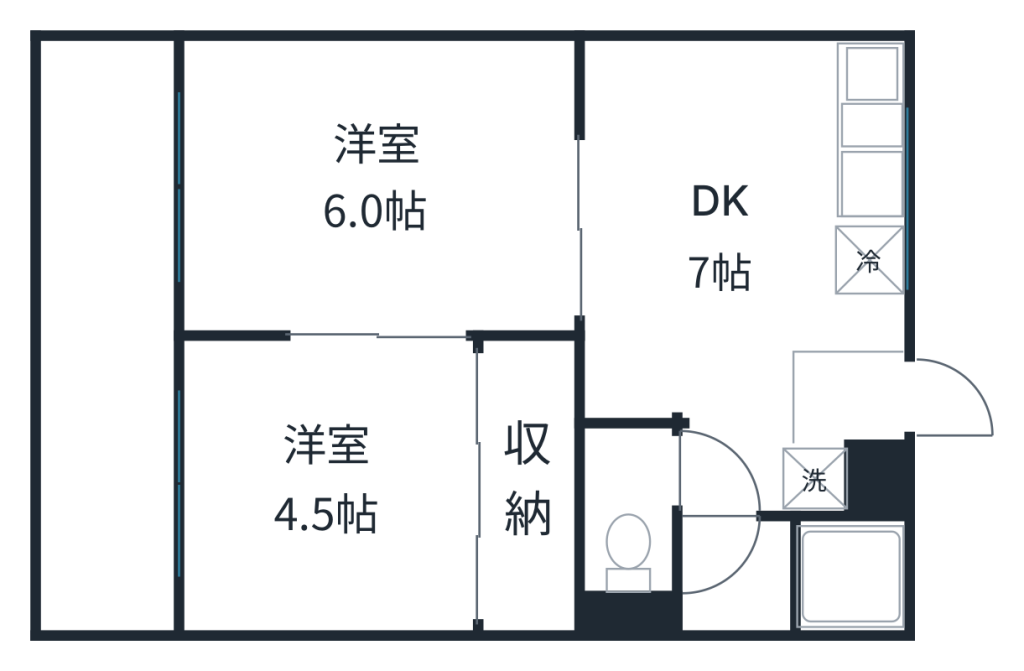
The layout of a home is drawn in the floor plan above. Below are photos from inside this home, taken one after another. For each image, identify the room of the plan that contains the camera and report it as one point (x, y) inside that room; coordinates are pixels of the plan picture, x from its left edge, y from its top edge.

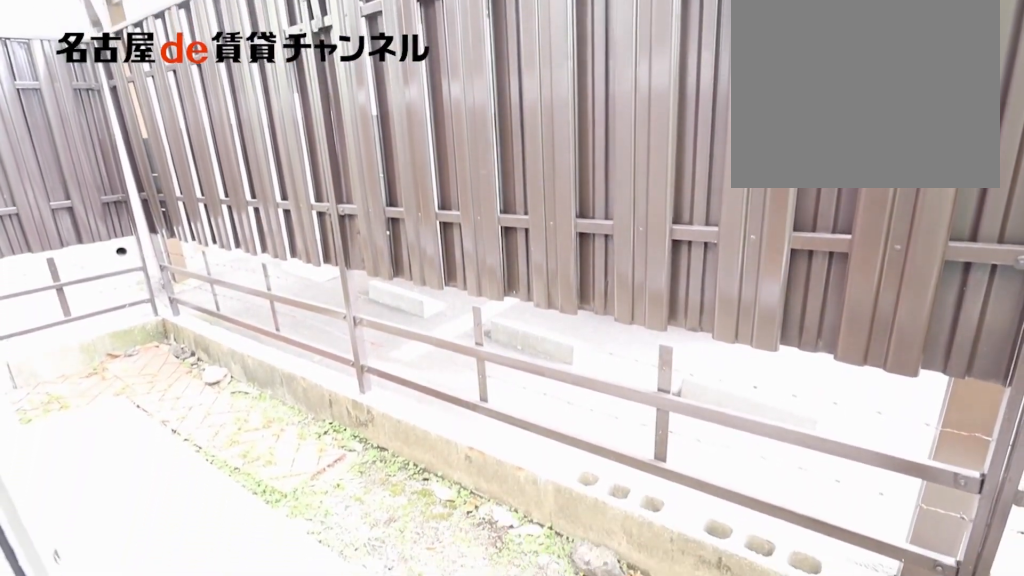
(119, 338)
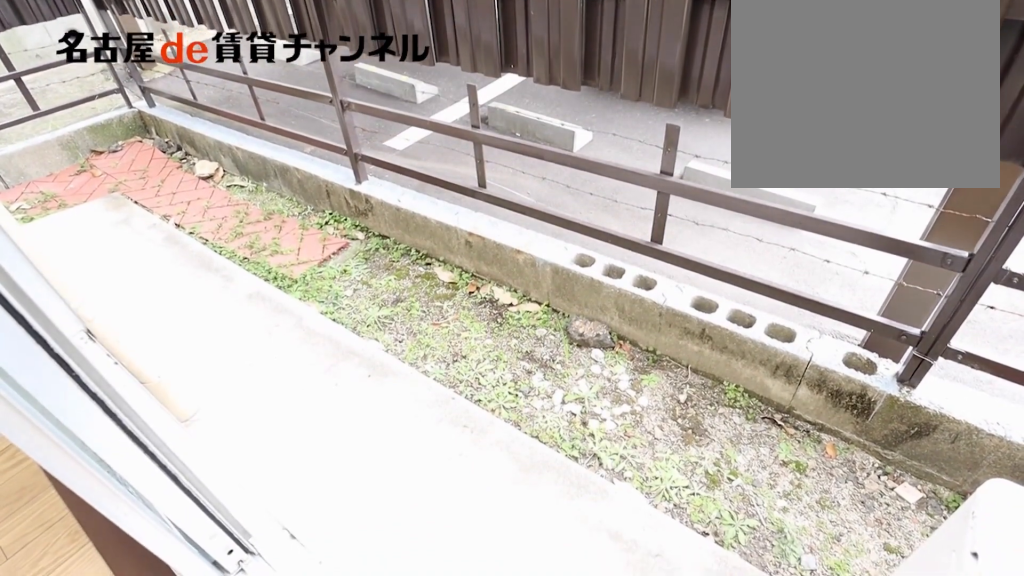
(119, 338)
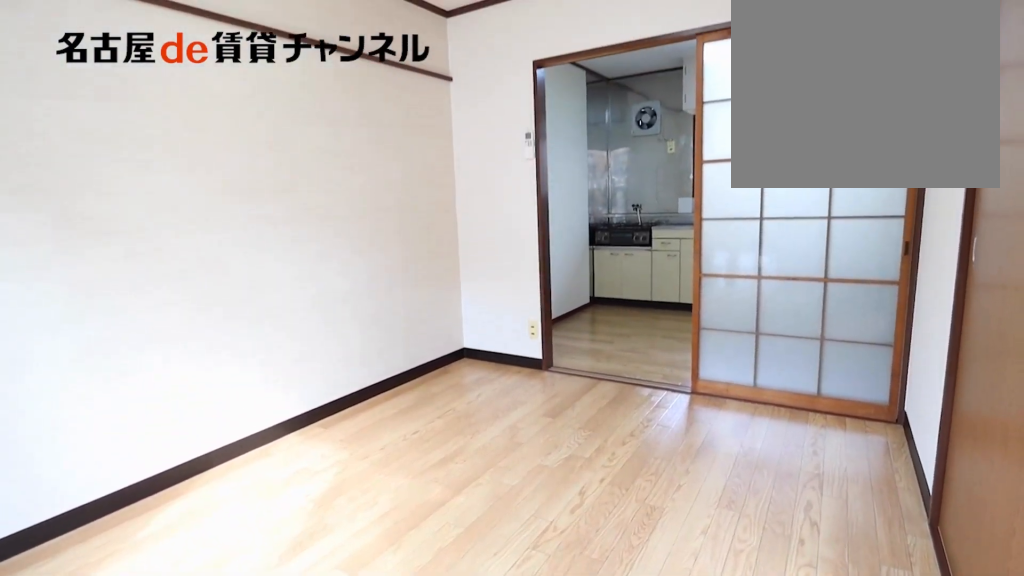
(374, 182)
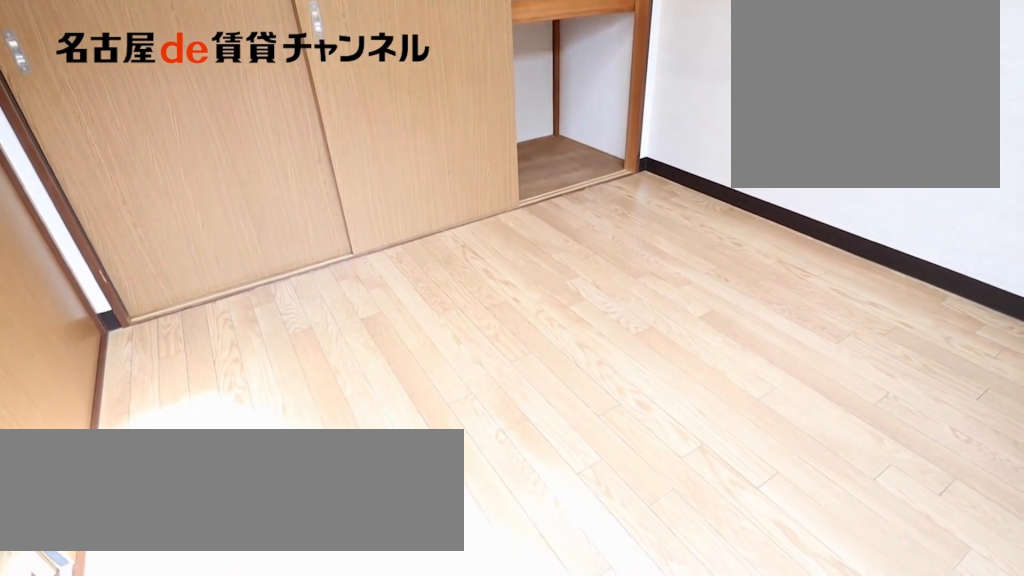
(328, 489)
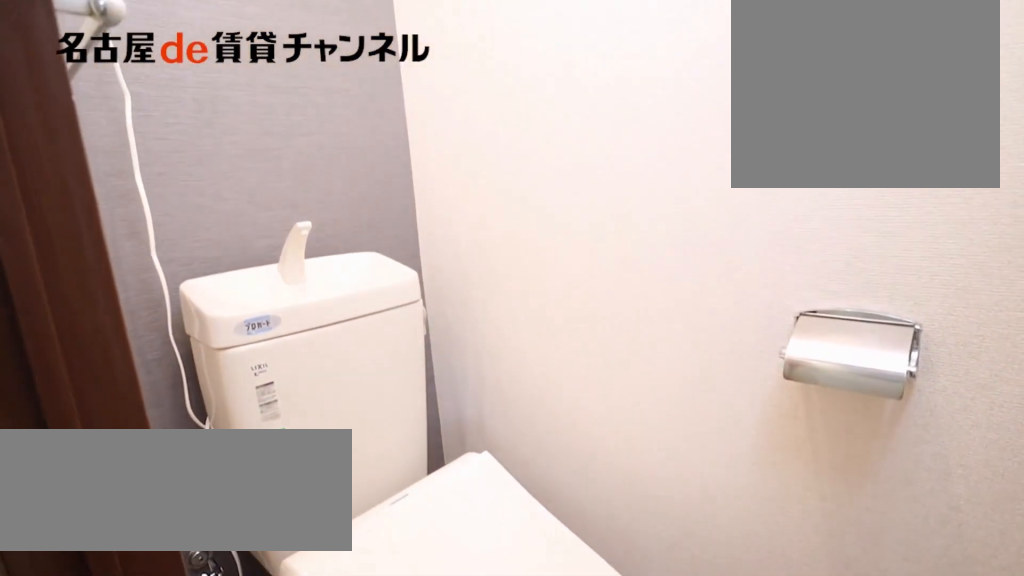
(638, 509)
